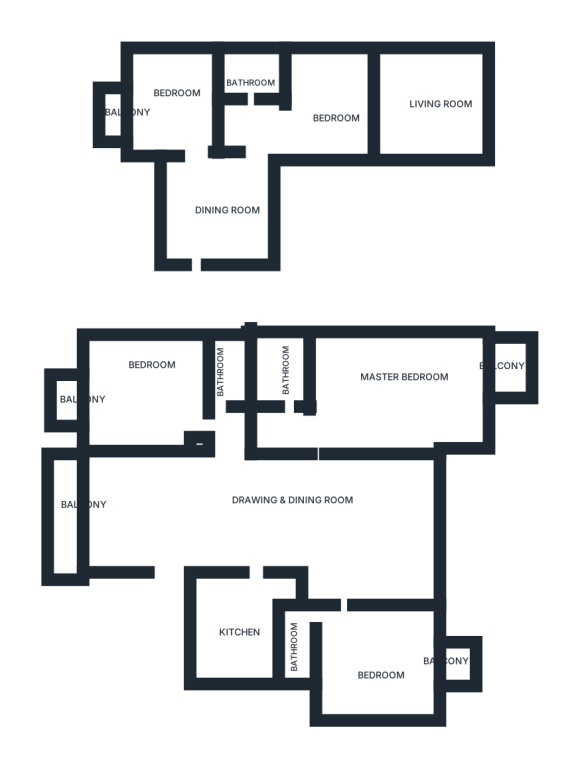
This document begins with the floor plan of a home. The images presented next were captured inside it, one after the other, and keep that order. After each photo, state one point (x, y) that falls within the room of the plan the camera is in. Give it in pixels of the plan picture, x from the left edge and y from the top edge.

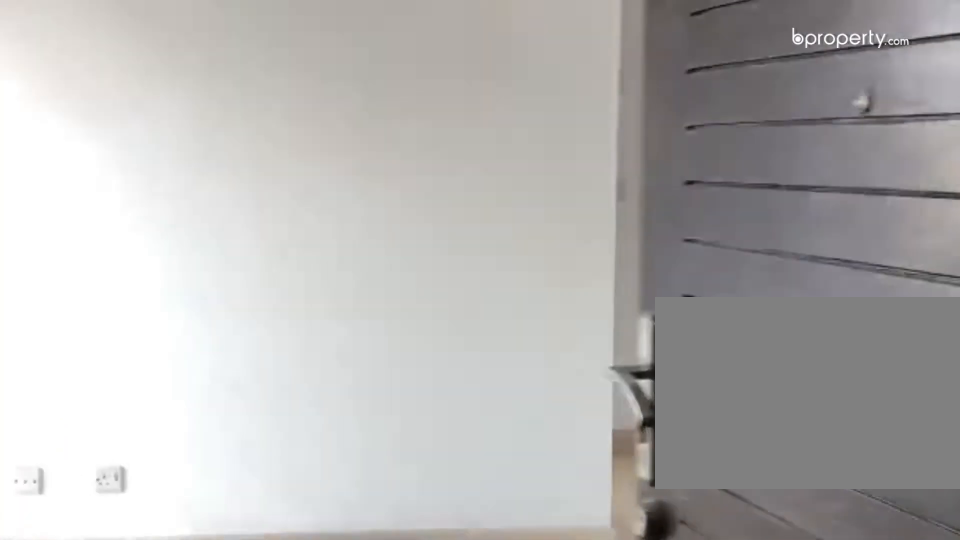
(157, 523)
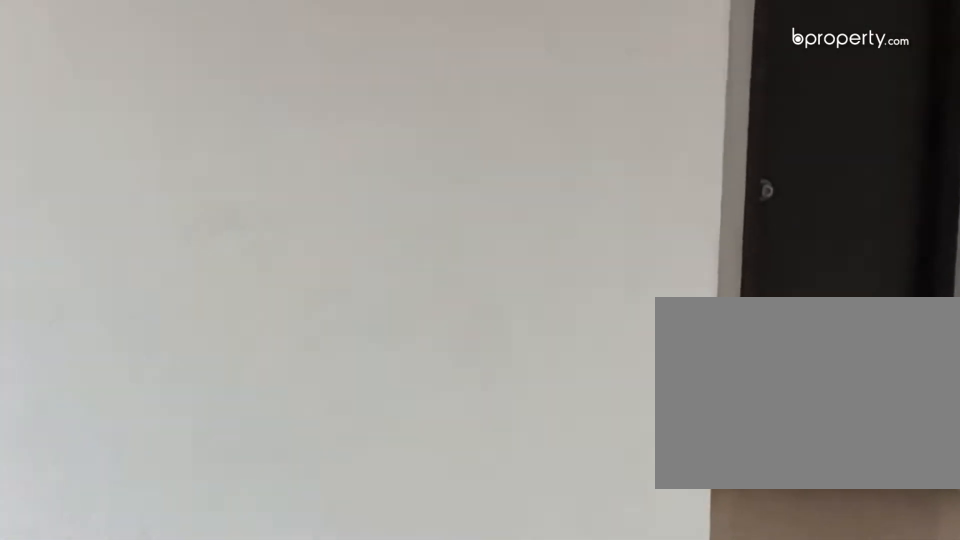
(157, 523)
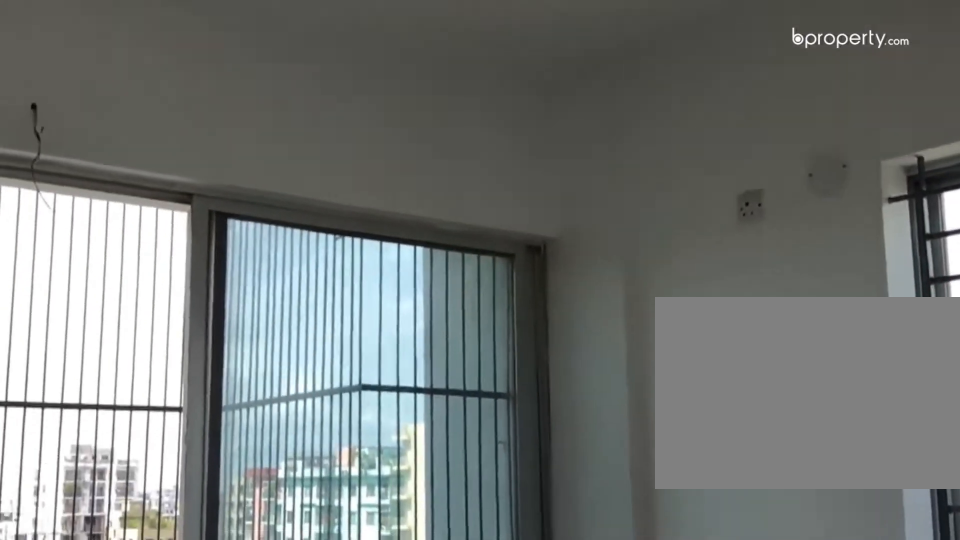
(142, 397)
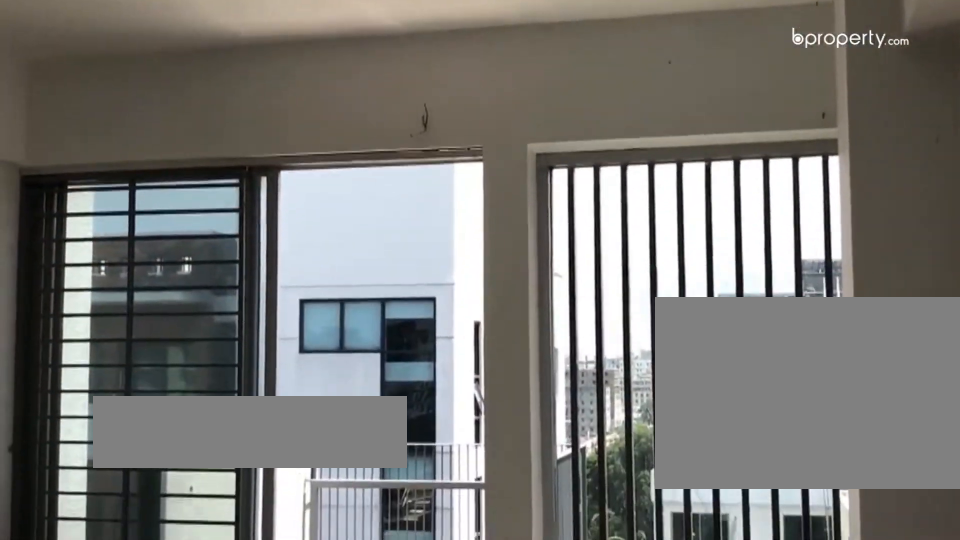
(404, 383)
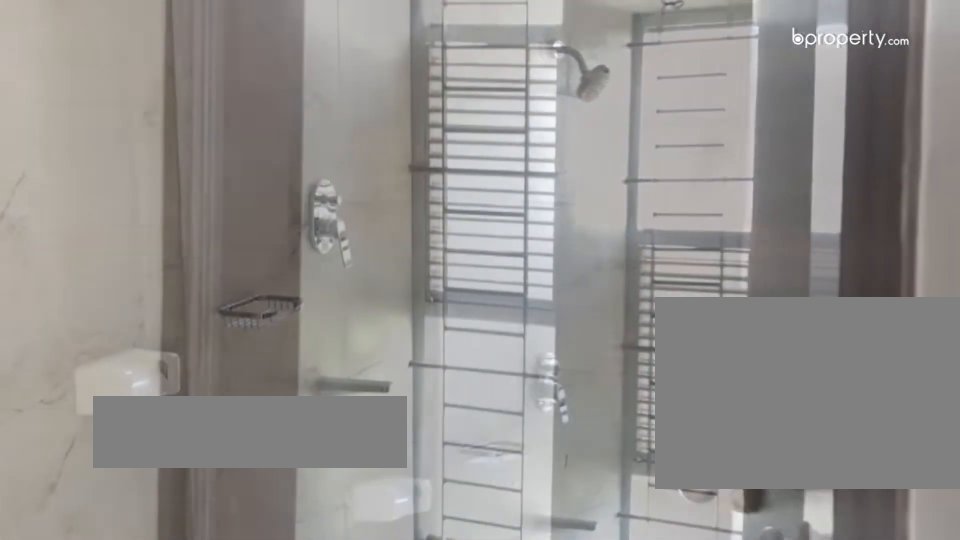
(284, 373)
